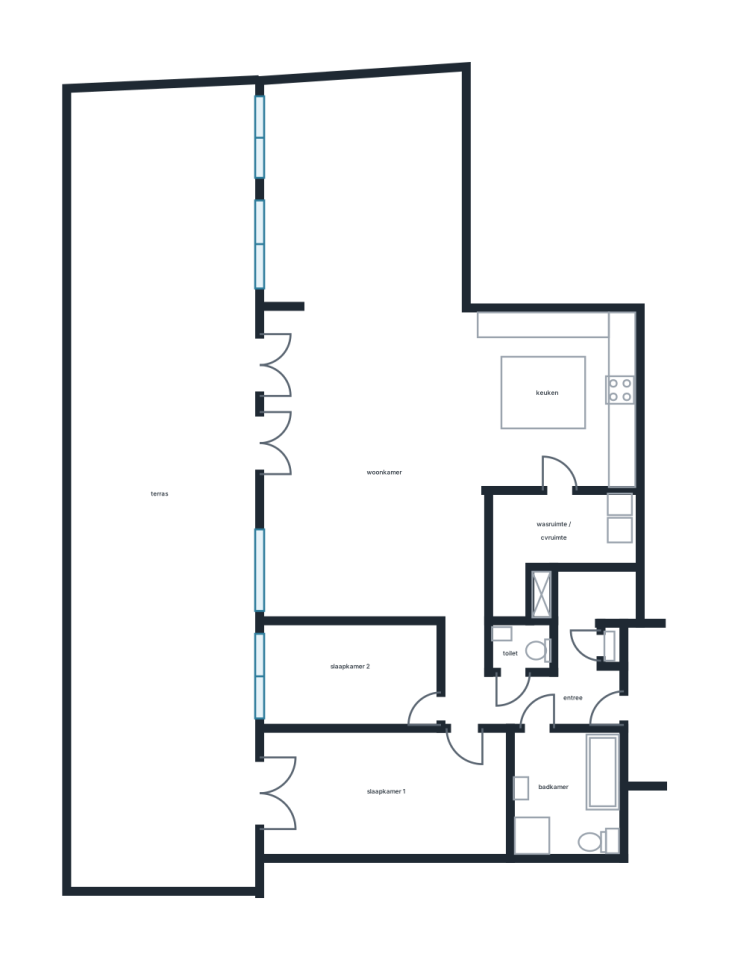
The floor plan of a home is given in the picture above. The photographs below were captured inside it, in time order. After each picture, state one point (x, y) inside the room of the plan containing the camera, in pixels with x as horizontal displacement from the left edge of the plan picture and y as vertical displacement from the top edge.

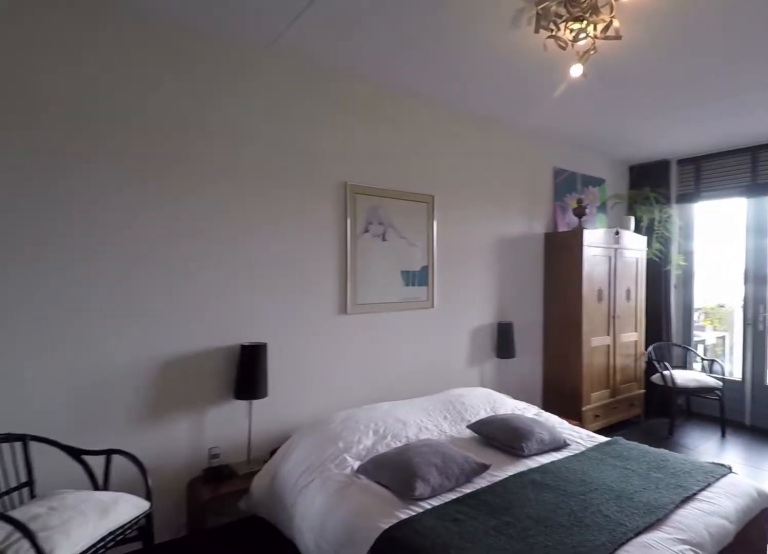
(386, 792)
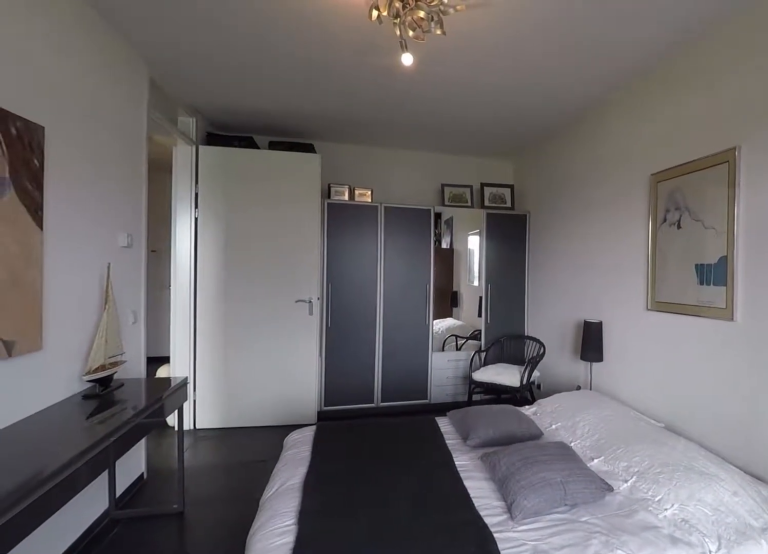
(386, 792)
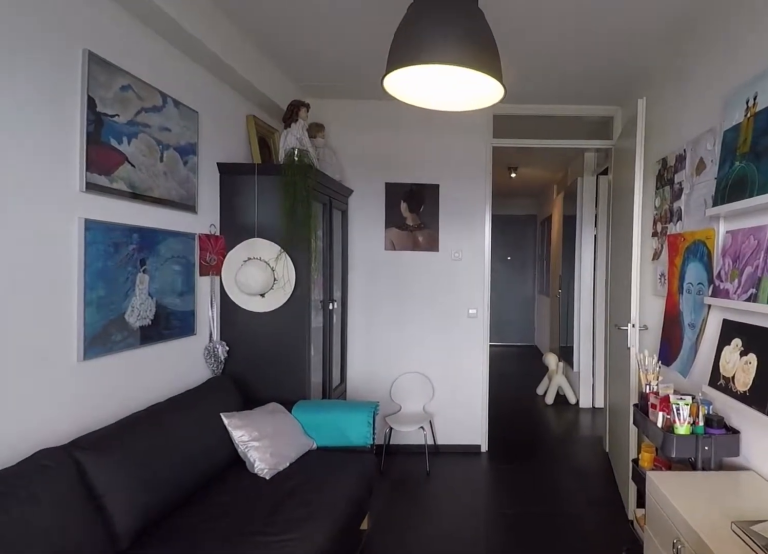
(349, 674)
